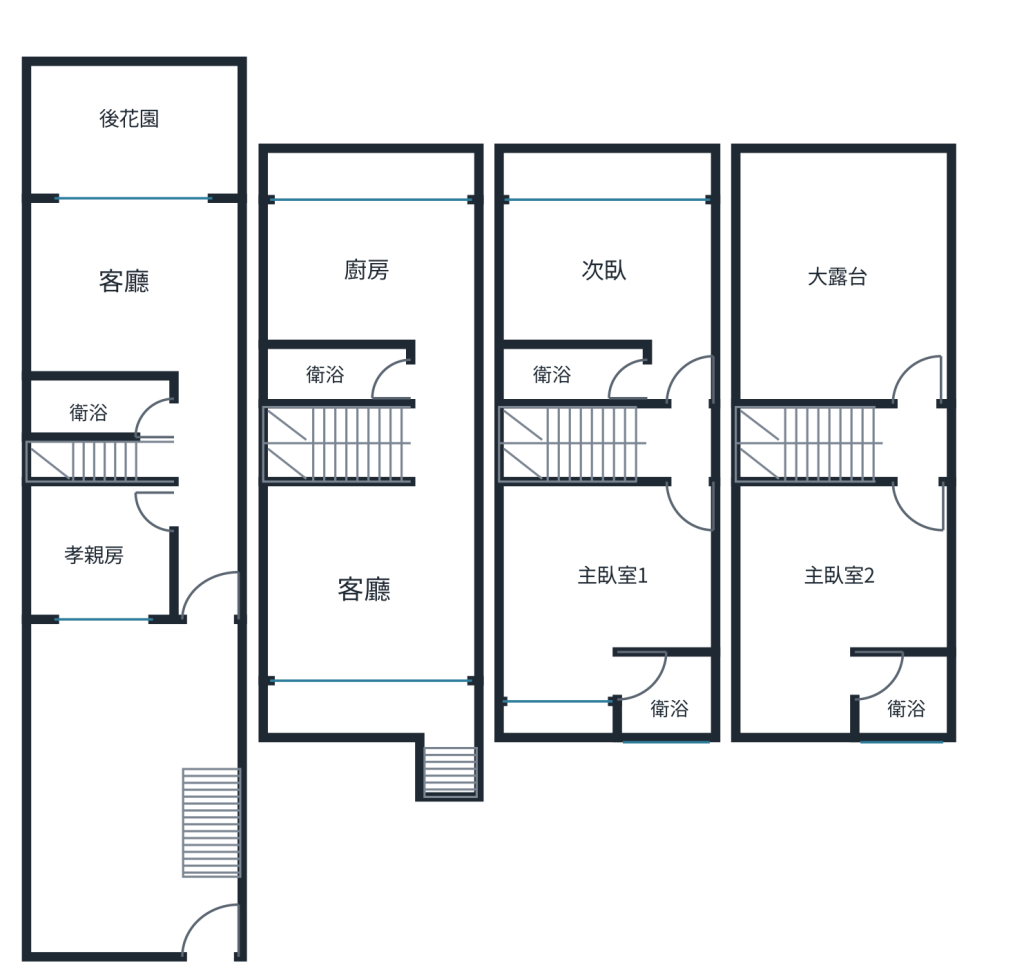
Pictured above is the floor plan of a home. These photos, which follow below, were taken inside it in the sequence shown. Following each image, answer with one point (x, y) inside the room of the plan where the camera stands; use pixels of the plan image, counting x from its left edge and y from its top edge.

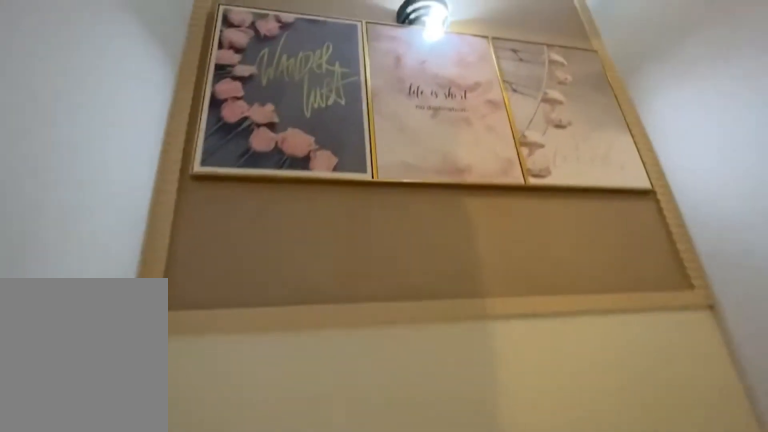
(353, 452)
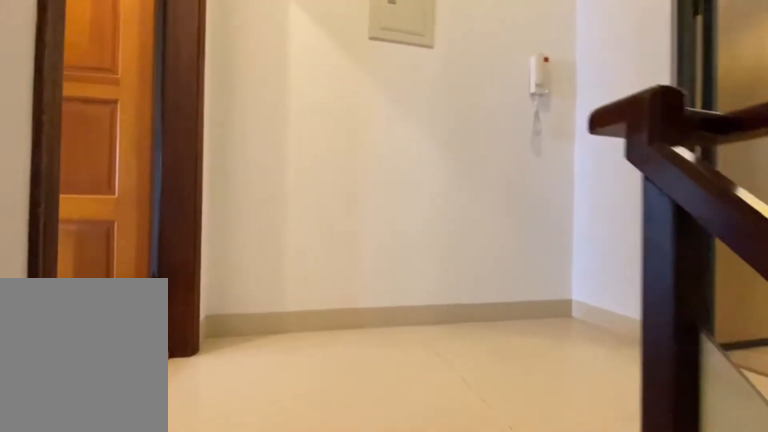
(572, 445)
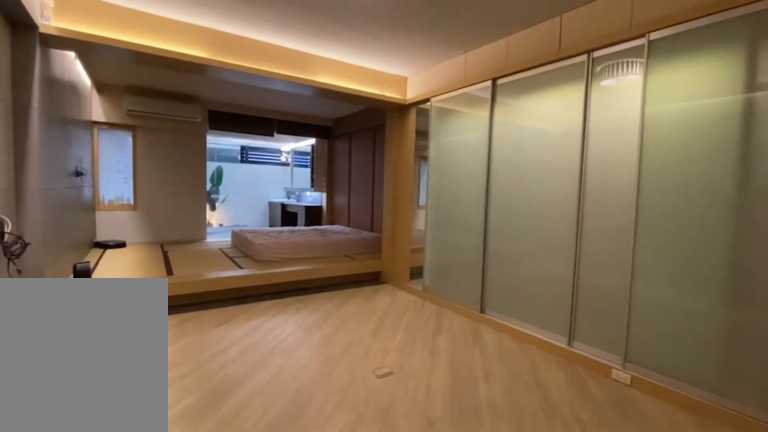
(596, 580)
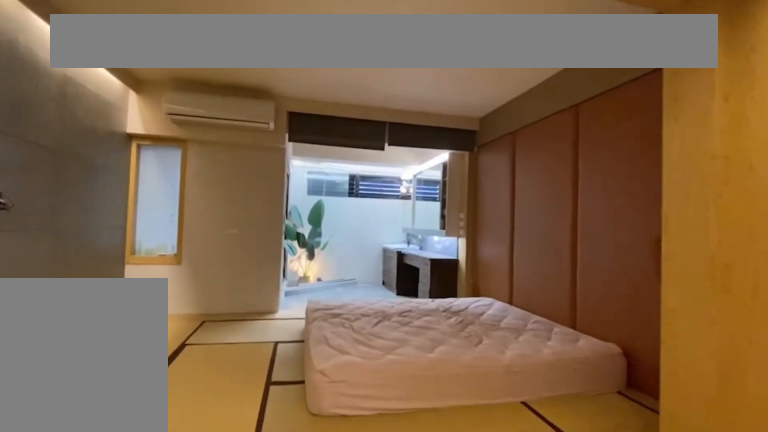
(596, 578)
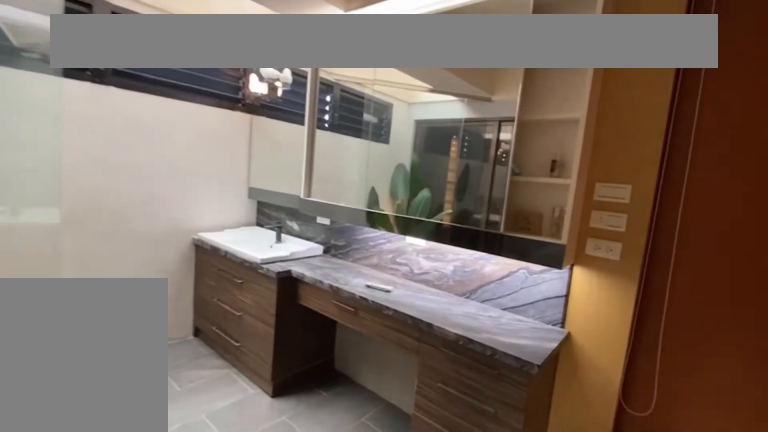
(670, 695)
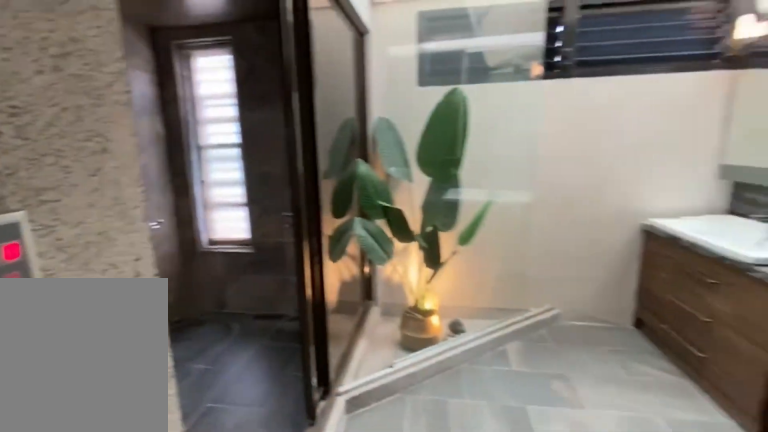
(670, 696)
